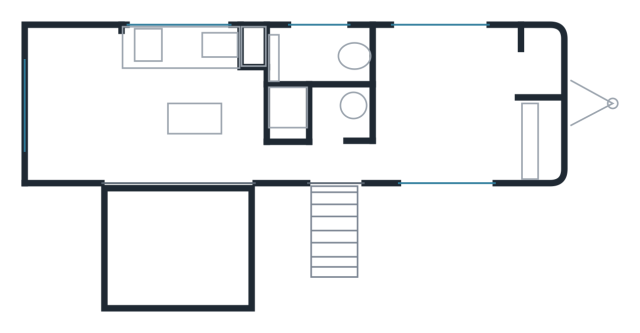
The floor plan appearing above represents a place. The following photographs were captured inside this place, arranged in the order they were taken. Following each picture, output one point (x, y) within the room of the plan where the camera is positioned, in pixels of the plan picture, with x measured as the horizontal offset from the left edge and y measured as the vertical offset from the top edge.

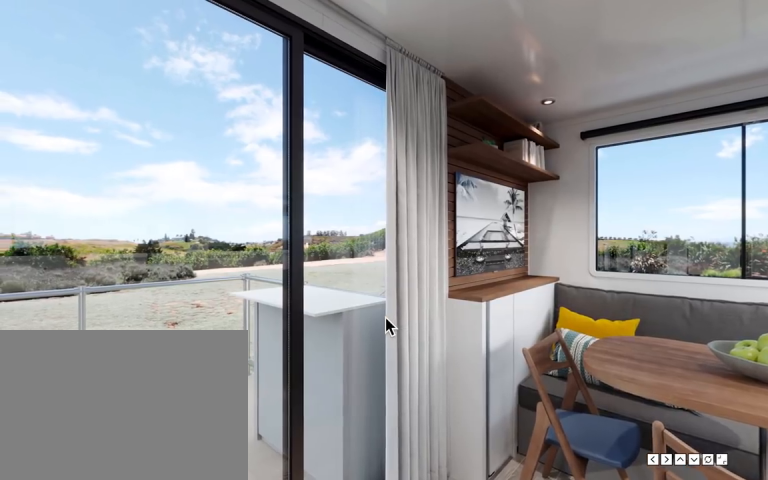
(193, 110)
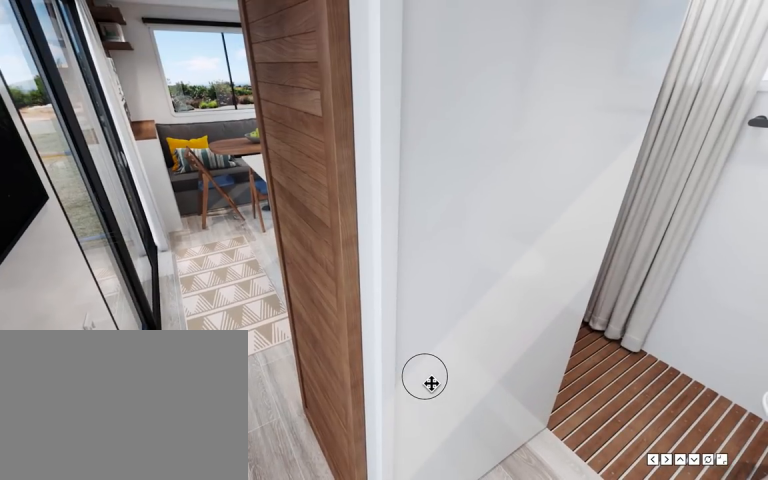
(321, 163)
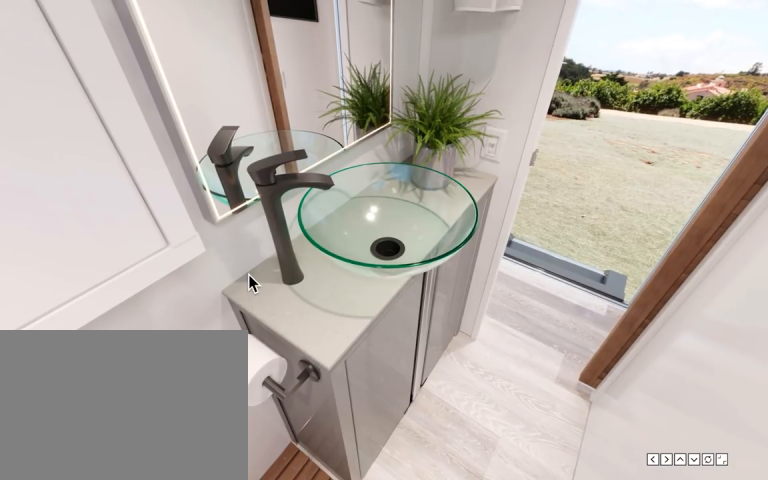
(325, 91)
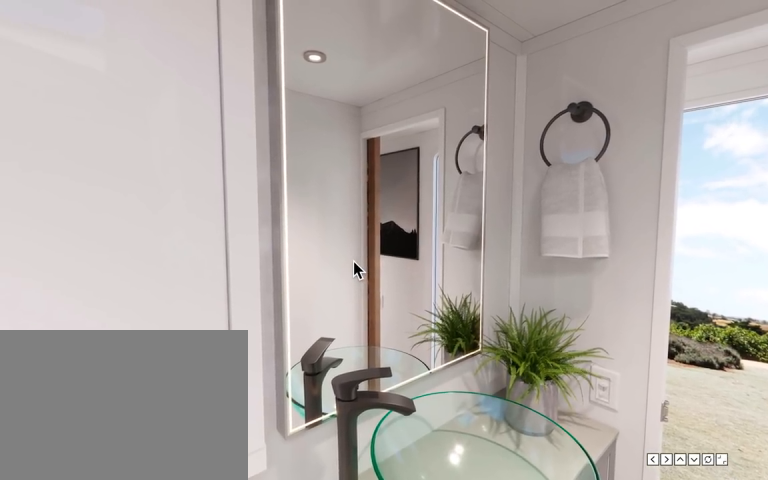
(321, 111)
